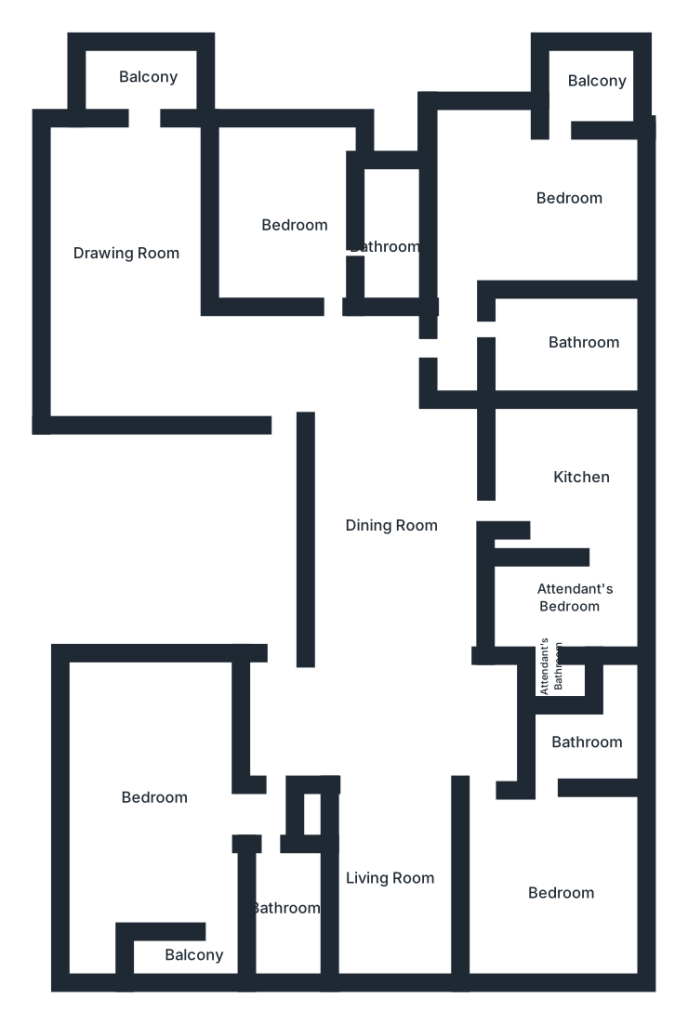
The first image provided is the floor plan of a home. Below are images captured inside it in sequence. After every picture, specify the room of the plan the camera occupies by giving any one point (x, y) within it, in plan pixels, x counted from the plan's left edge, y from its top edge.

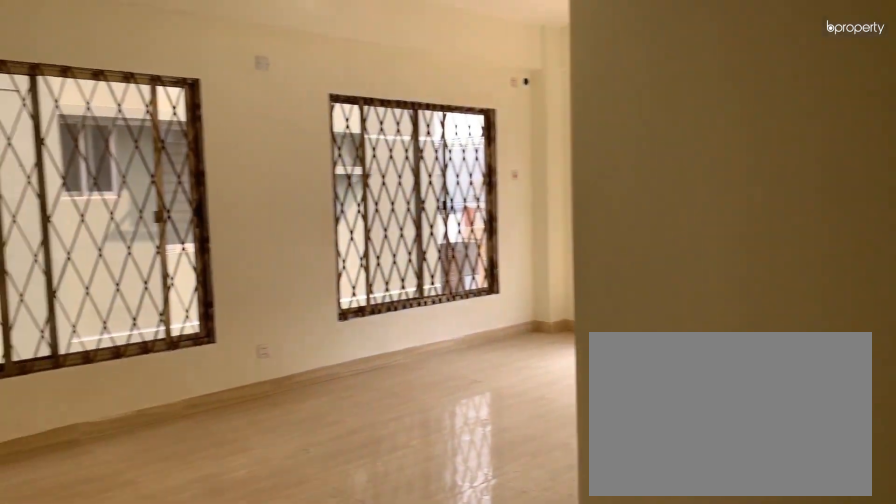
(233, 371)
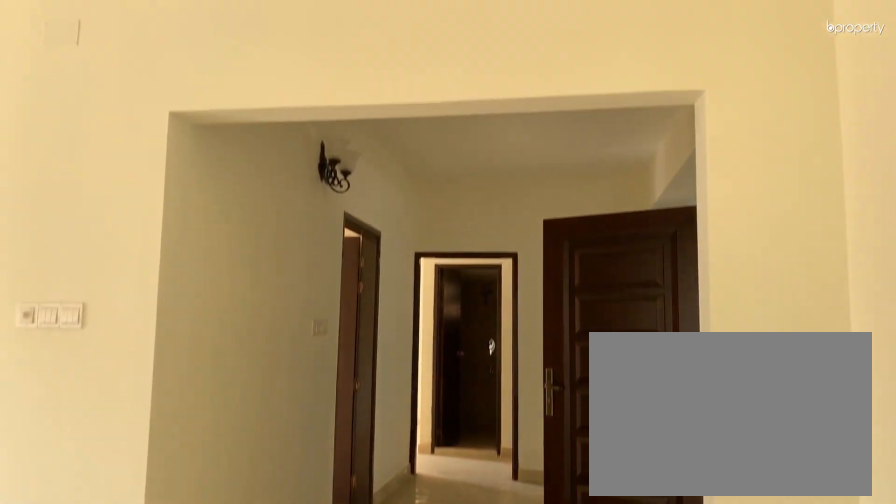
(131, 233)
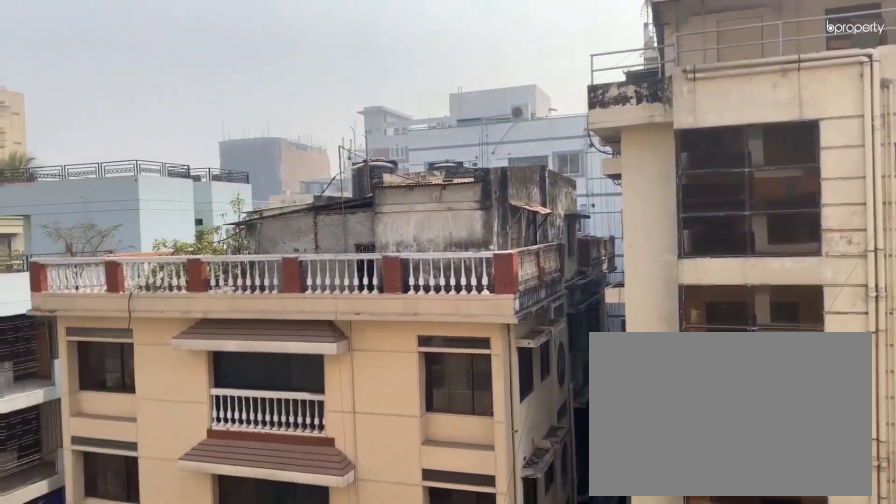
(145, 91)
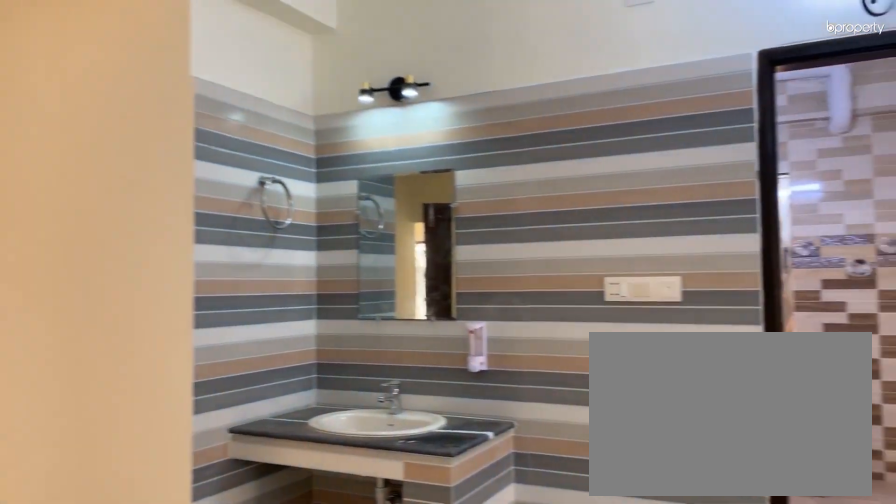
(391, 541)
